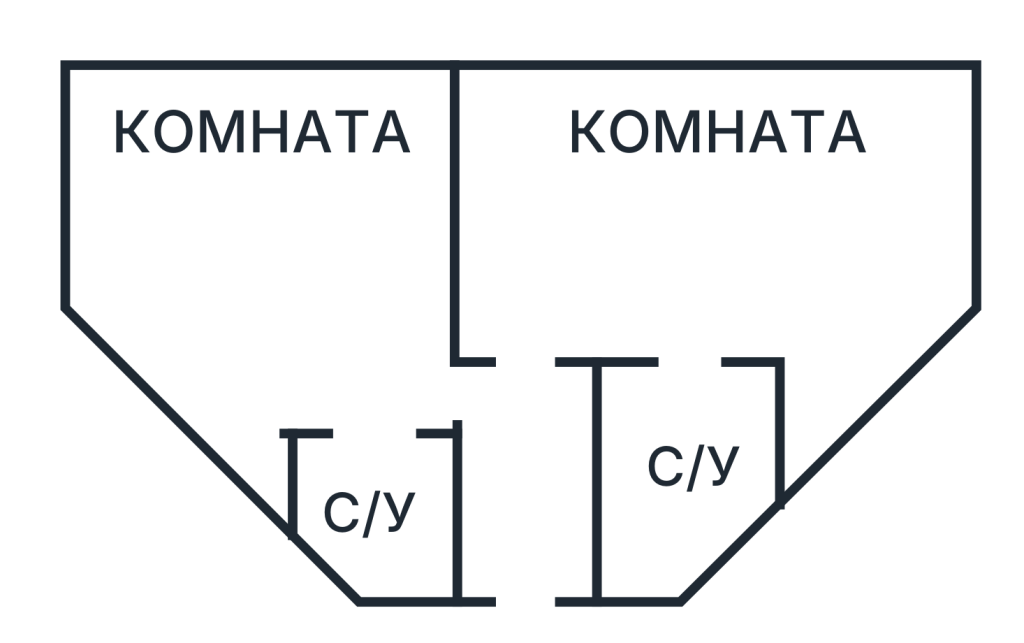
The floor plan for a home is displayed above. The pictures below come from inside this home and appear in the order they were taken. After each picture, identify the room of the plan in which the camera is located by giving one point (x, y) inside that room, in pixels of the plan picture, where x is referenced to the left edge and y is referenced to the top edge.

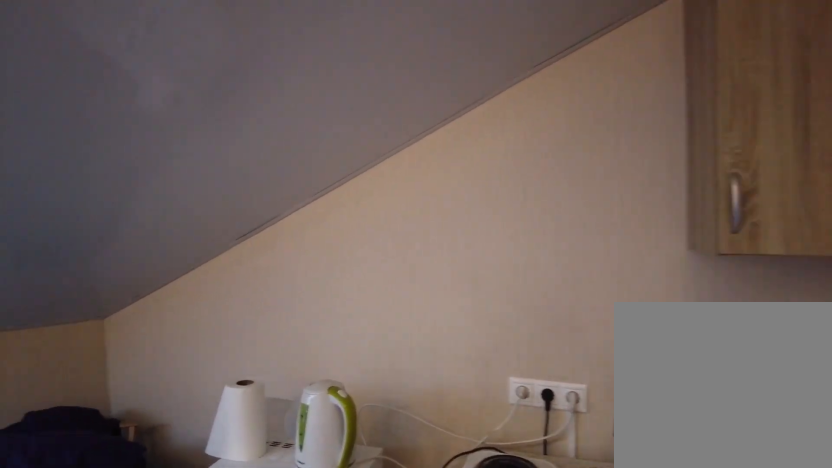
(575, 310)
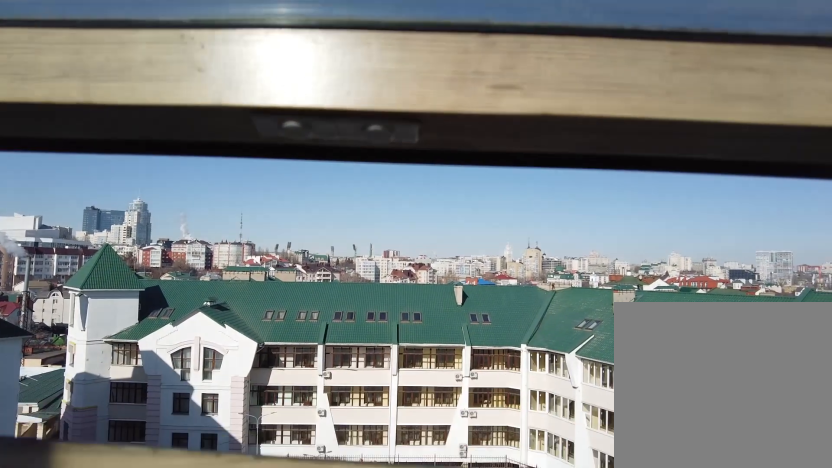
(925, 268)
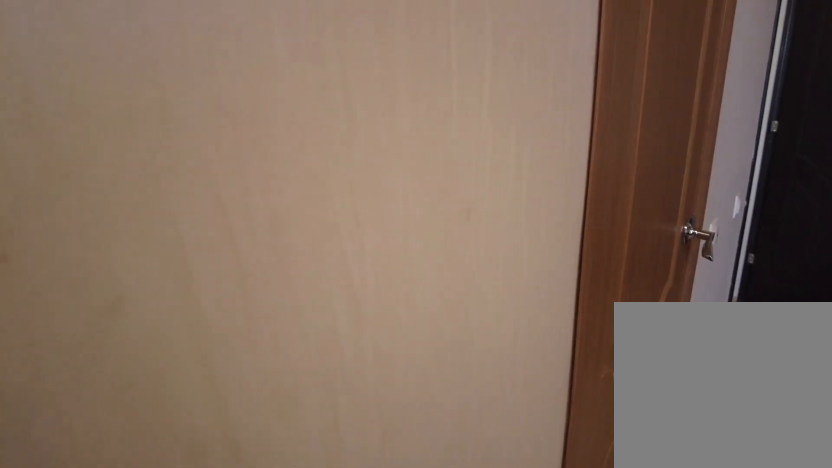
(697, 323)
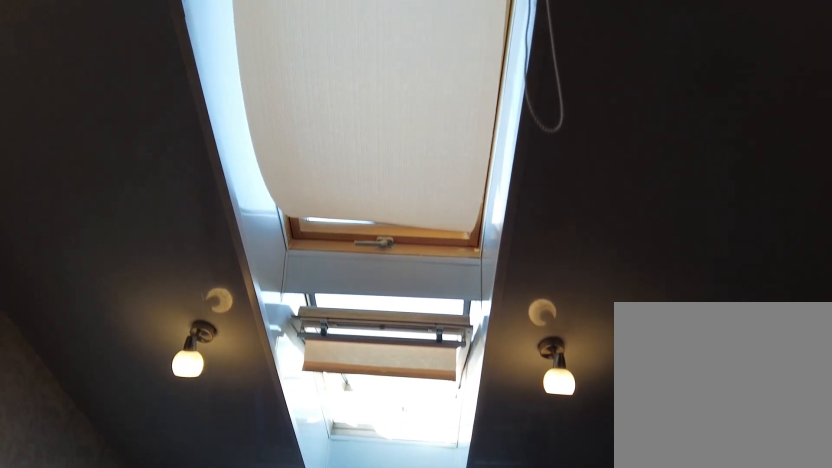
(697, 323)
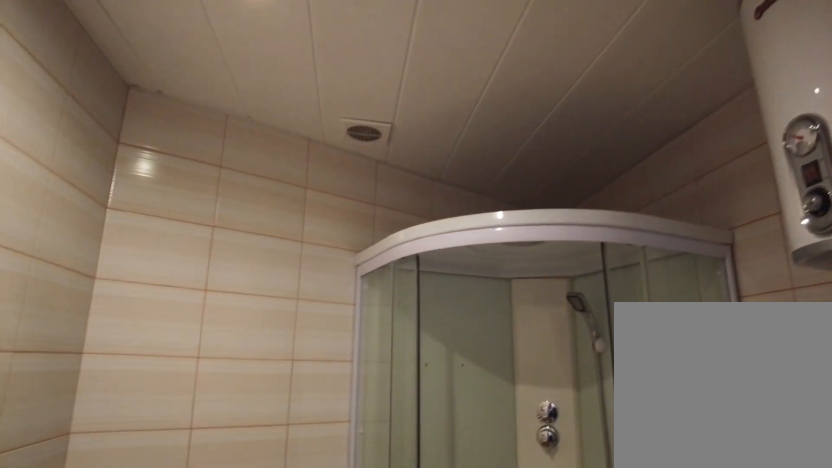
(706, 423)
